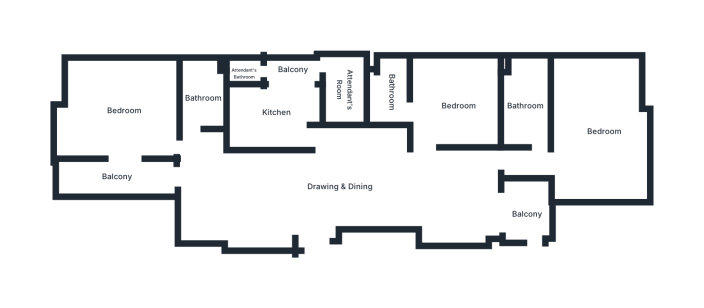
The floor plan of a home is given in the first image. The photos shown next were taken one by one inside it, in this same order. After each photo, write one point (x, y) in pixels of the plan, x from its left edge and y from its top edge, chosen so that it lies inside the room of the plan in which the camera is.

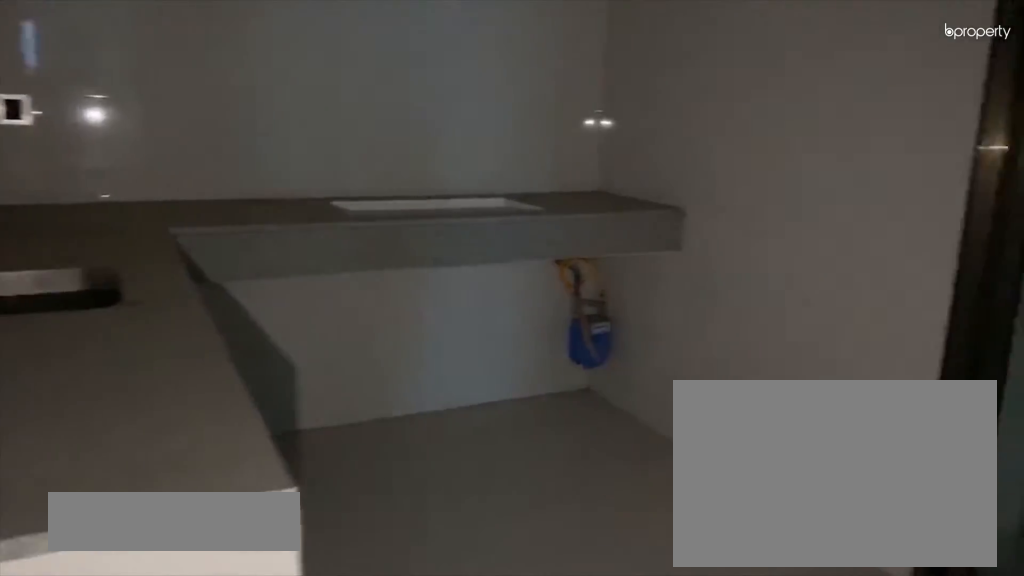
(276, 114)
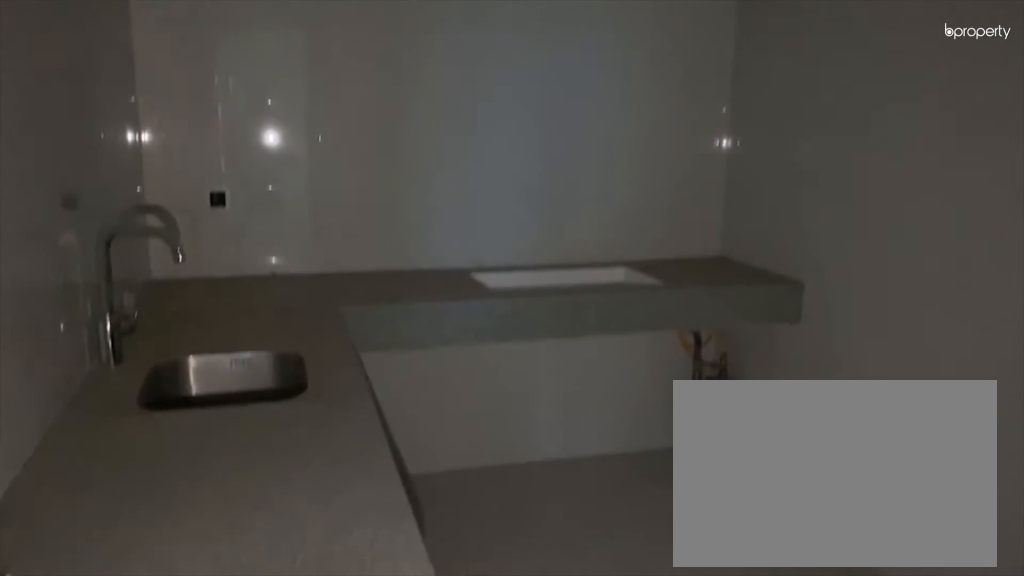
(276, 114)
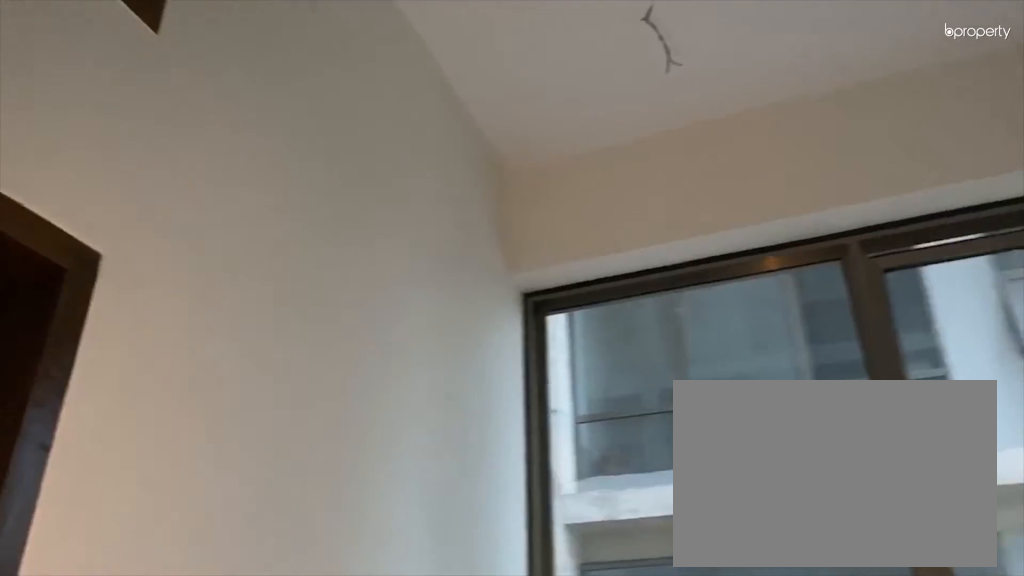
(451, 106)
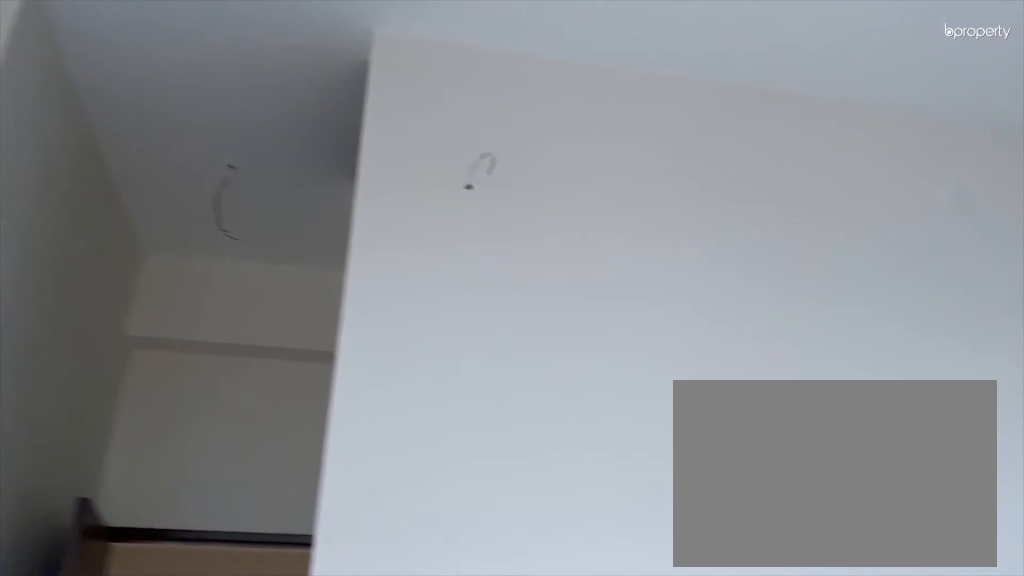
(604, 165)
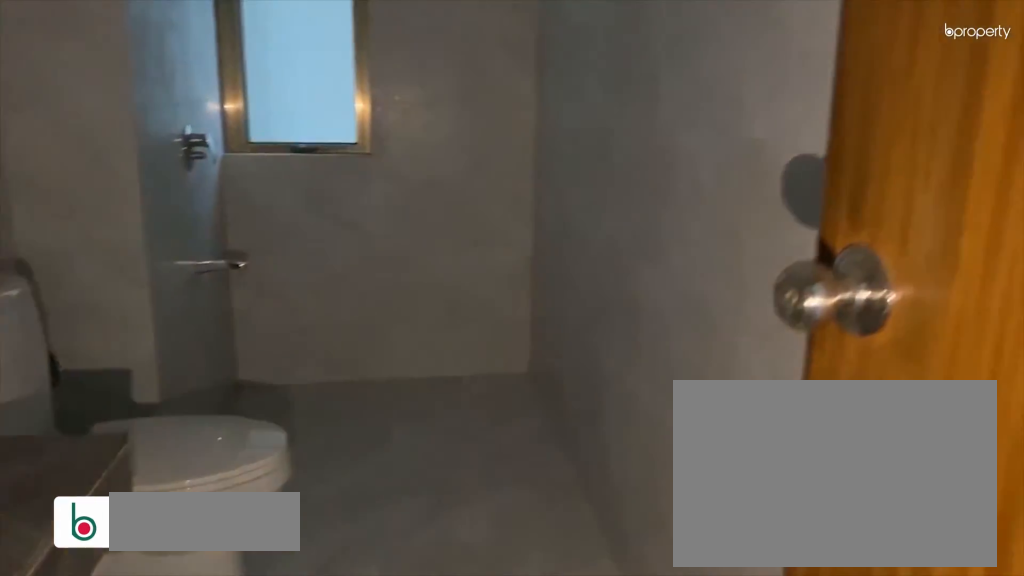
(523, 107)
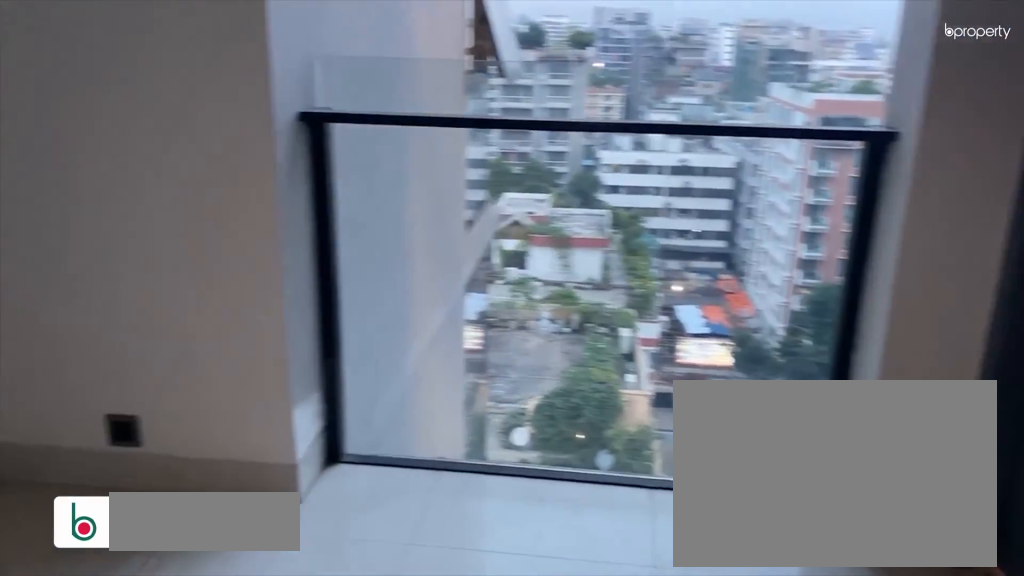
(526, 209)
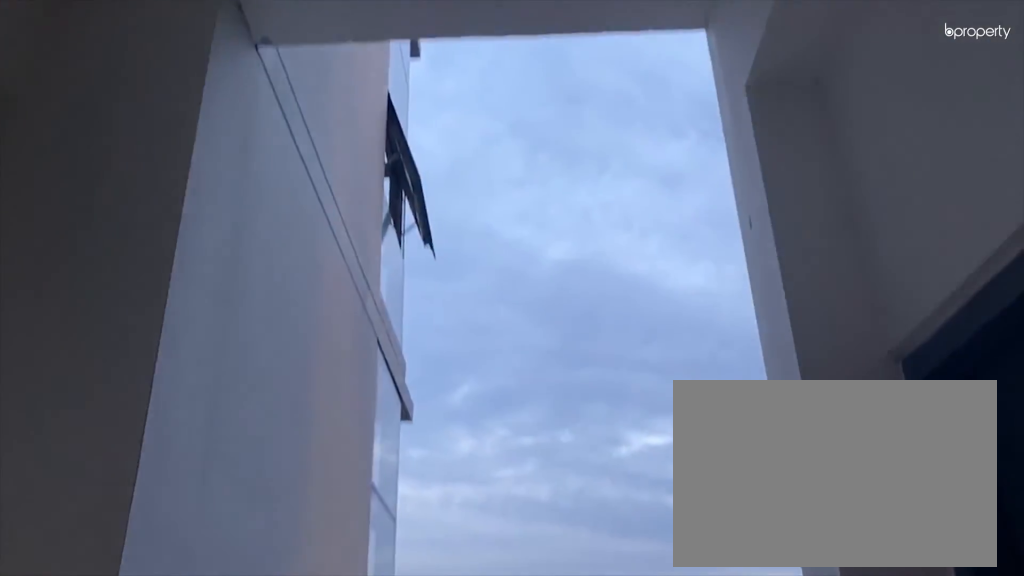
(526, 209)
